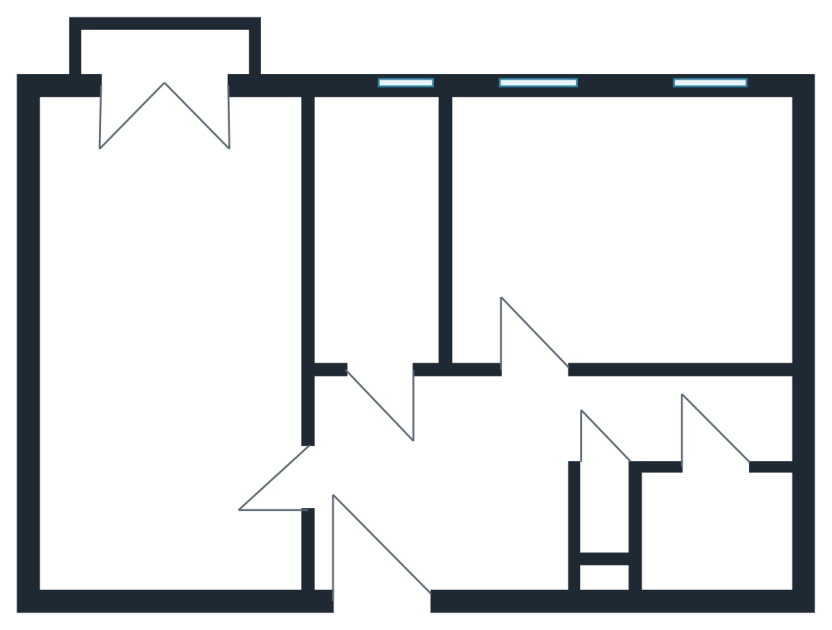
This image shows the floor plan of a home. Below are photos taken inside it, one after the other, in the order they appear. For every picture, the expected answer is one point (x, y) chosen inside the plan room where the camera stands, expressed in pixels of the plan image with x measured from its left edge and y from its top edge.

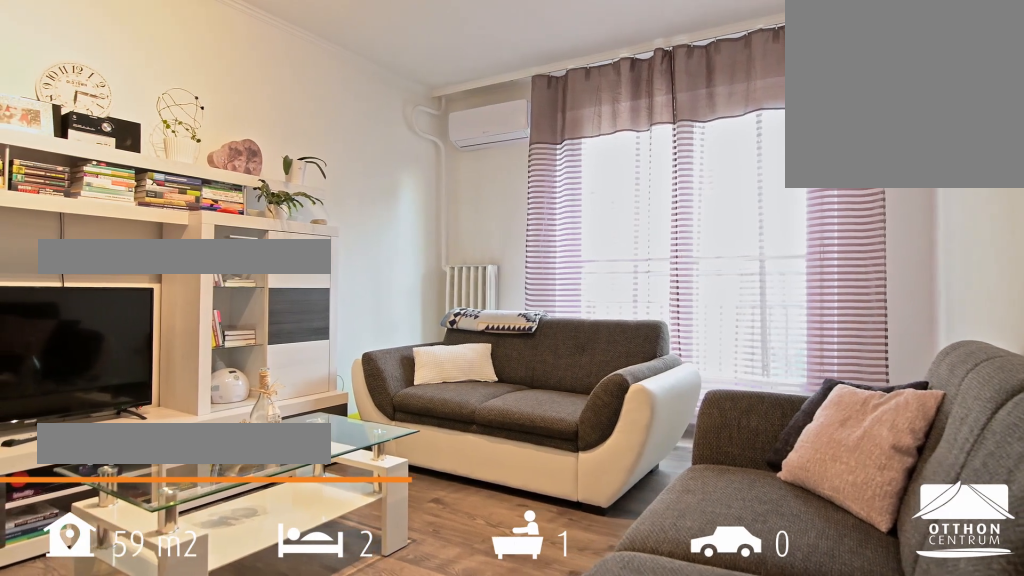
(174, 348)
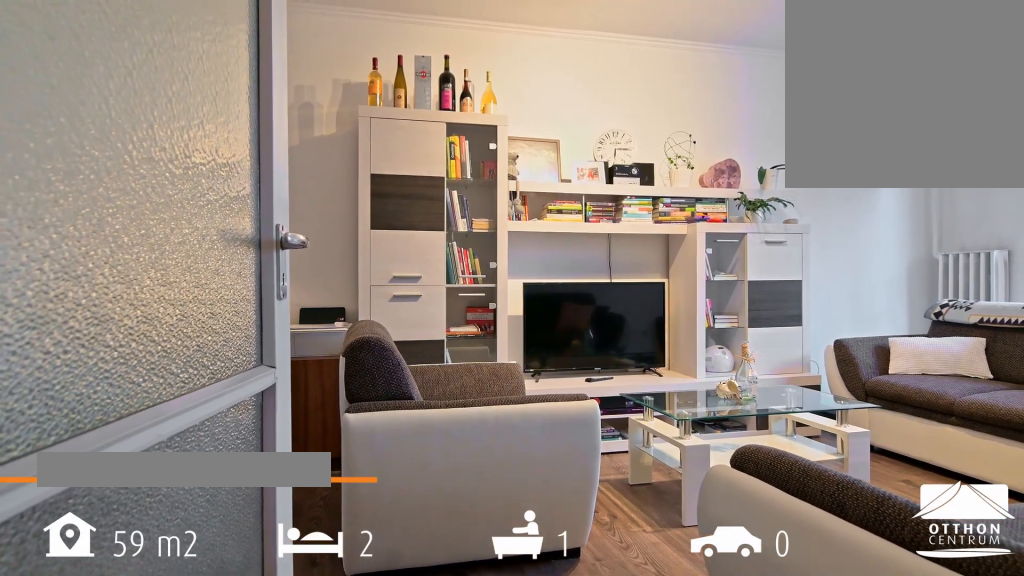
(174, 347)
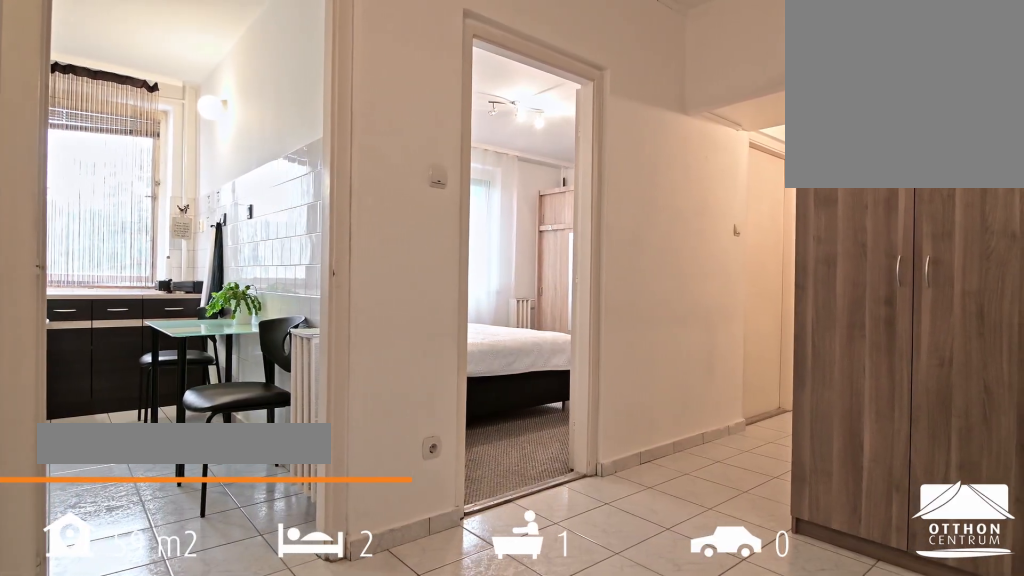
(443, 496)
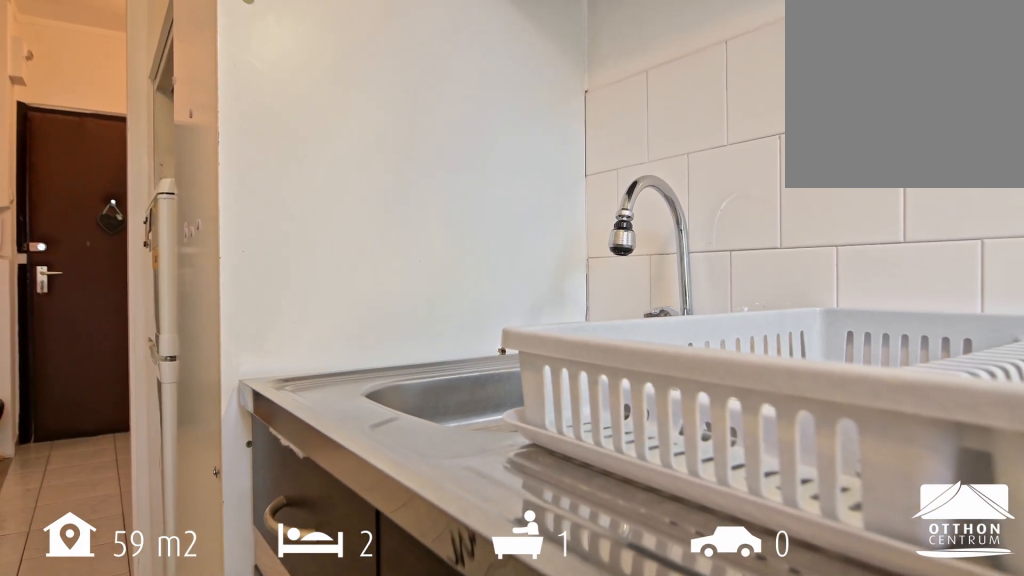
(386, 250)
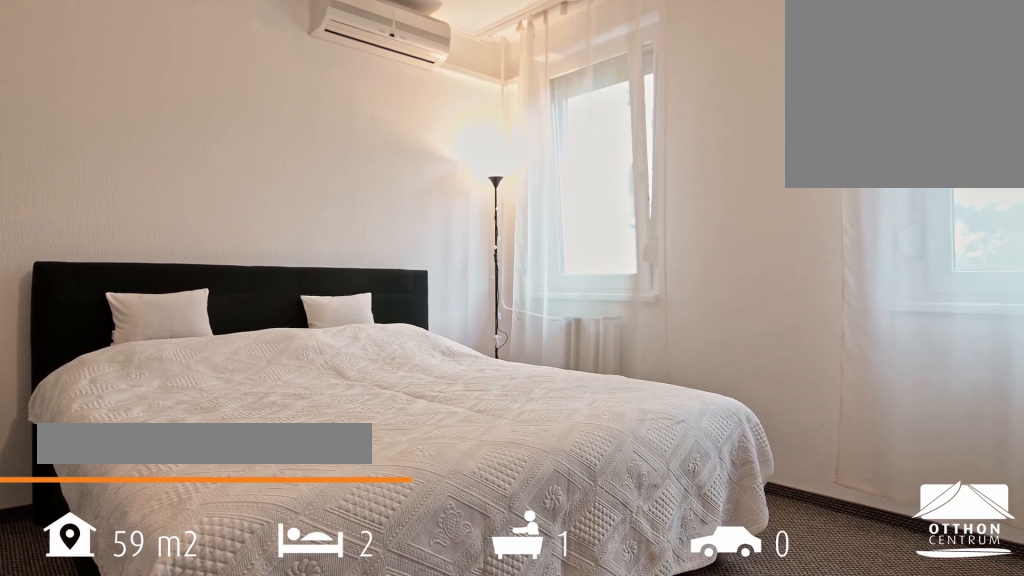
(627, 233)
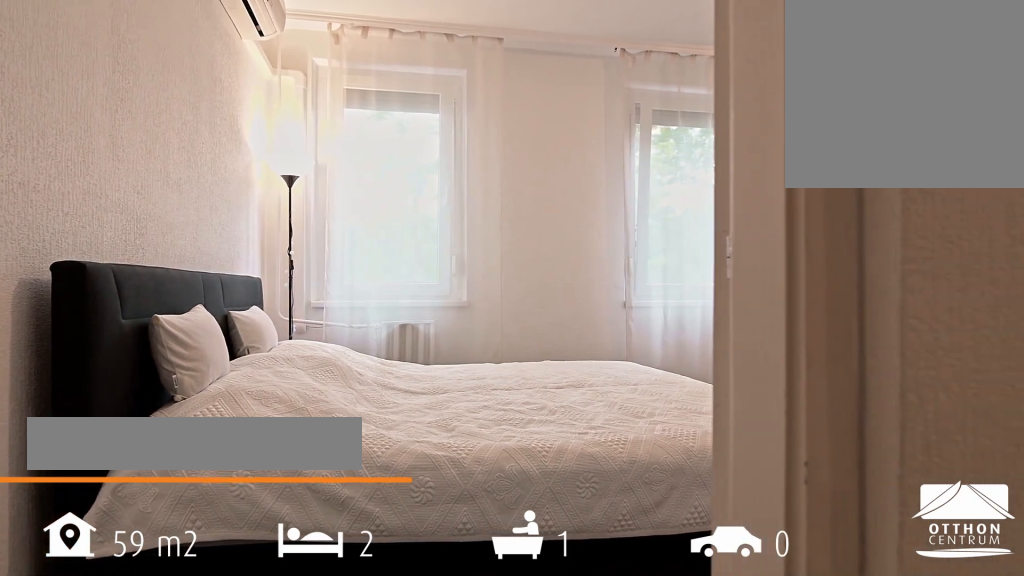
(627, 233)
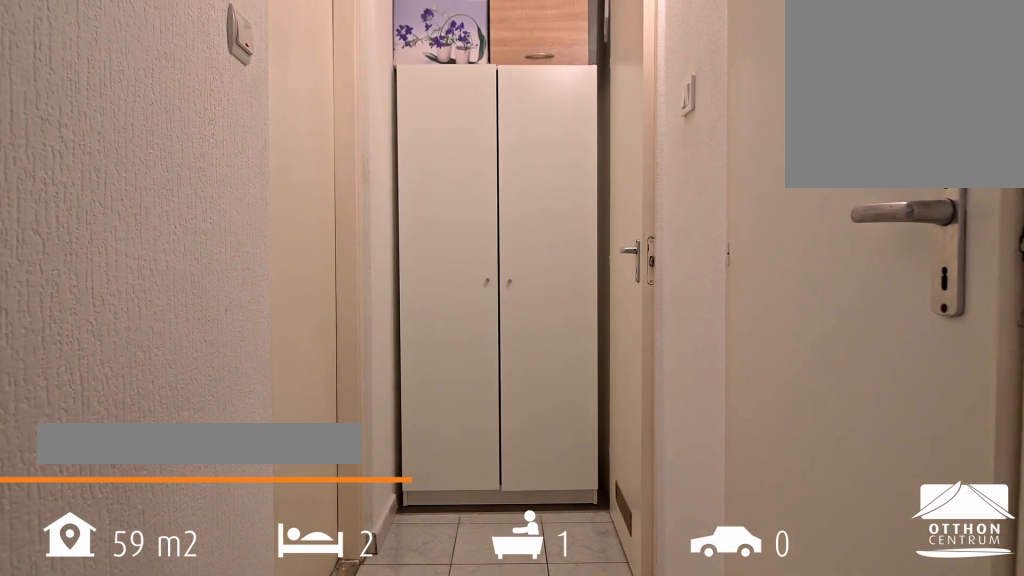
(649, 409)
